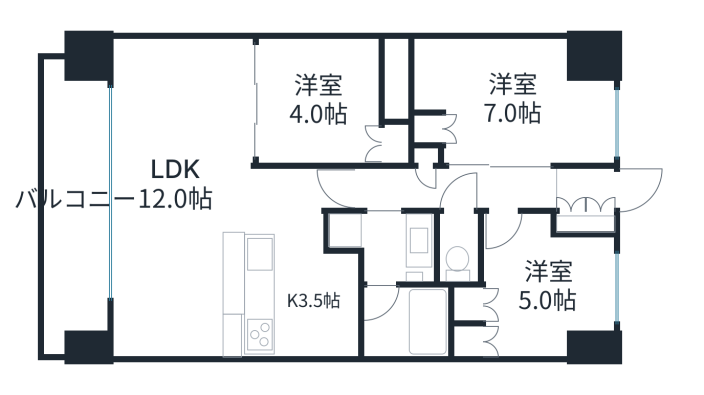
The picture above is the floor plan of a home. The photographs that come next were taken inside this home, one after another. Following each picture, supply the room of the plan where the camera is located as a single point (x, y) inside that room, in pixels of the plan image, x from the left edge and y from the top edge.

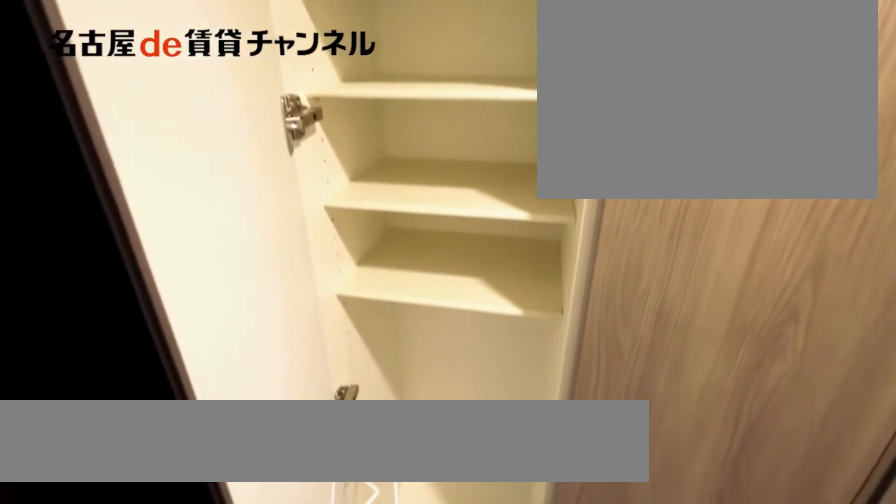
(586, 224)
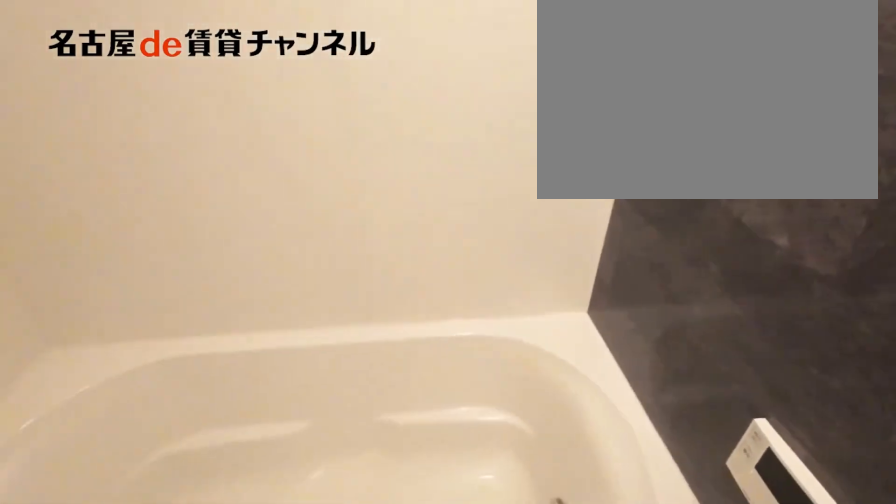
(402, 321)
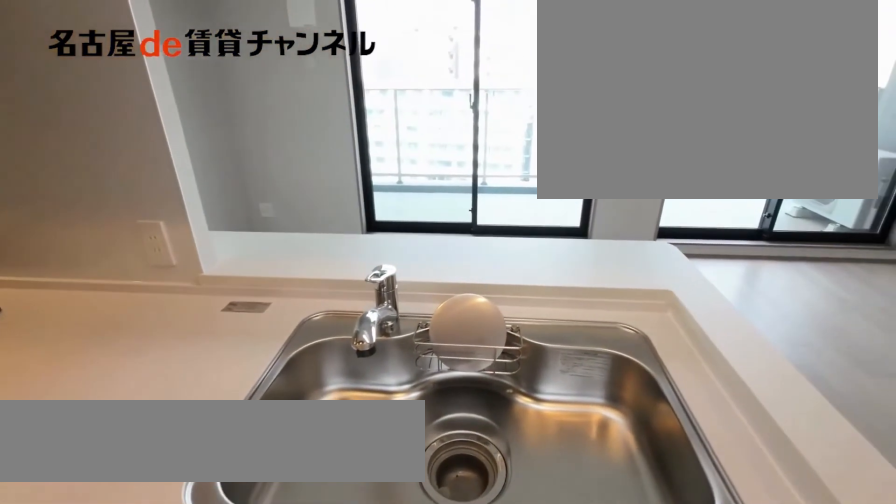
(269, 294)
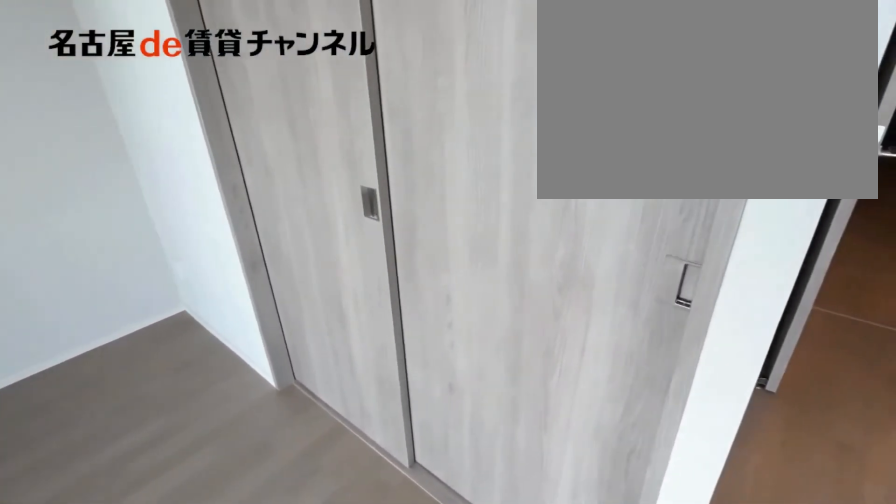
(176, 188)
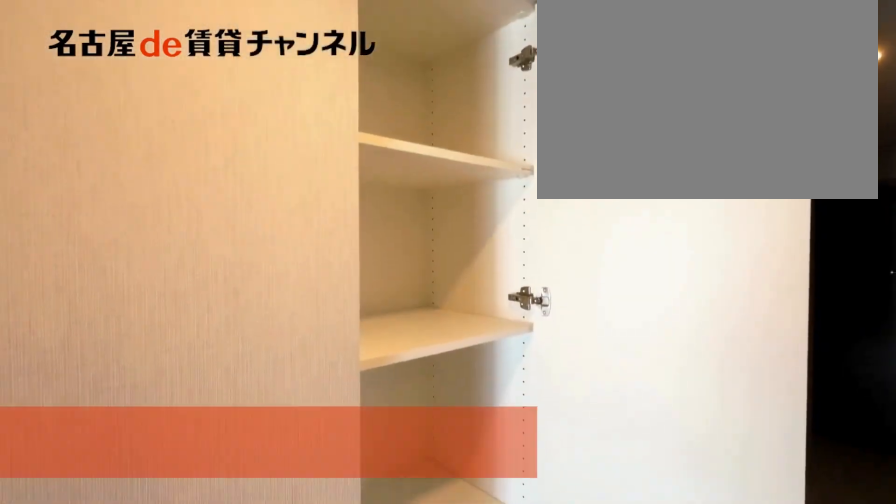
(424, 156)
